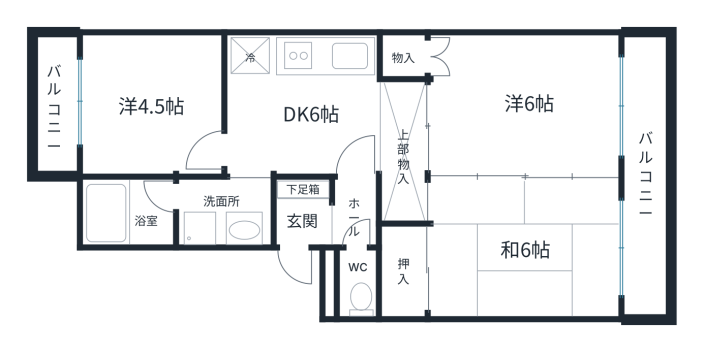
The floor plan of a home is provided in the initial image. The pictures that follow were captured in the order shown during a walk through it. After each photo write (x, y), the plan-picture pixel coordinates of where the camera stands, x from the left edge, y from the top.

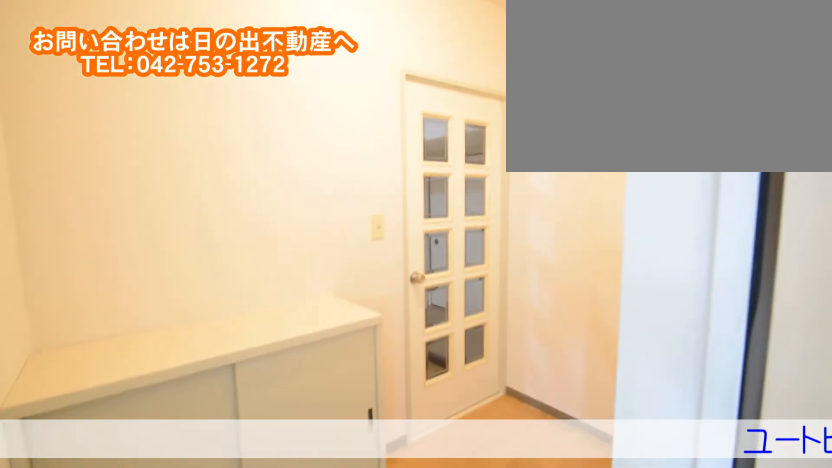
(332, 240)
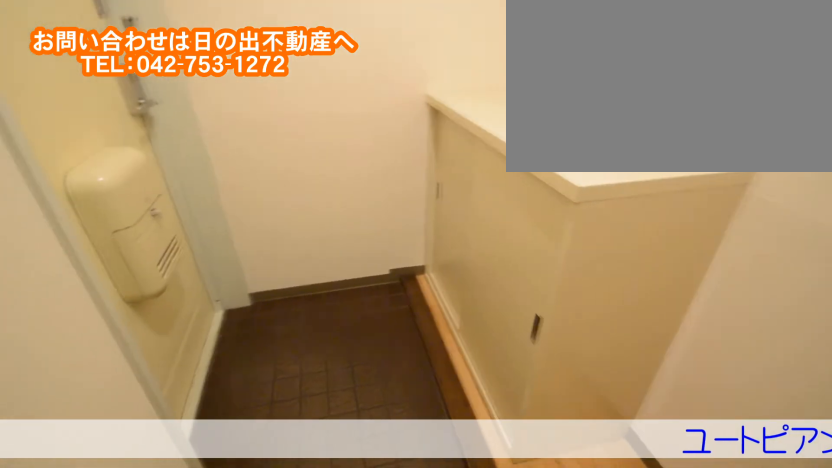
(332, 240)
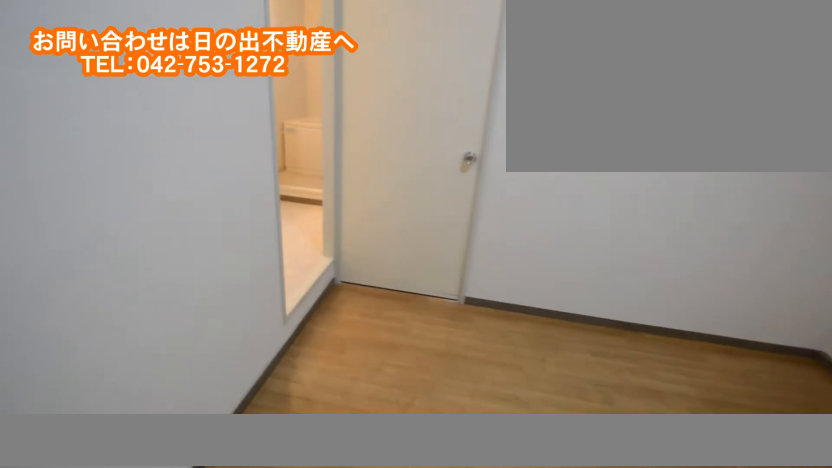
(322, 156)
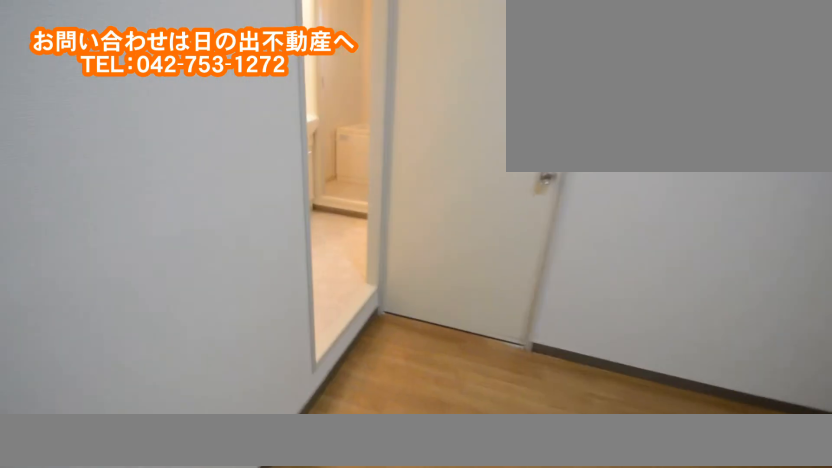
(324, 156)
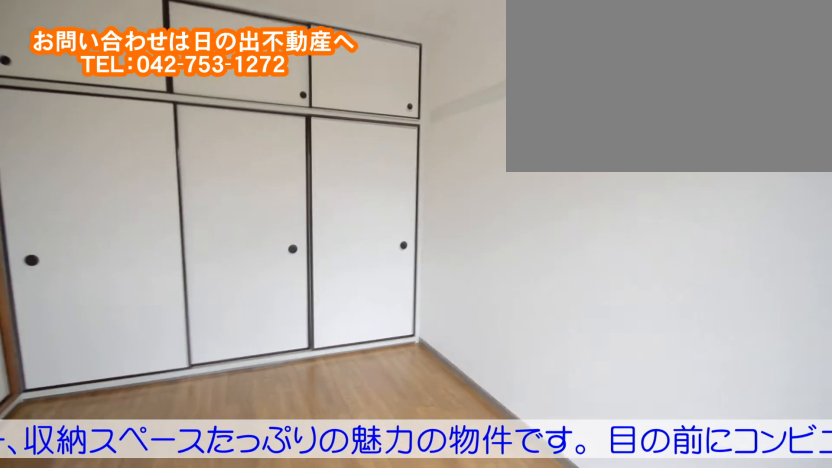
(584, 132)
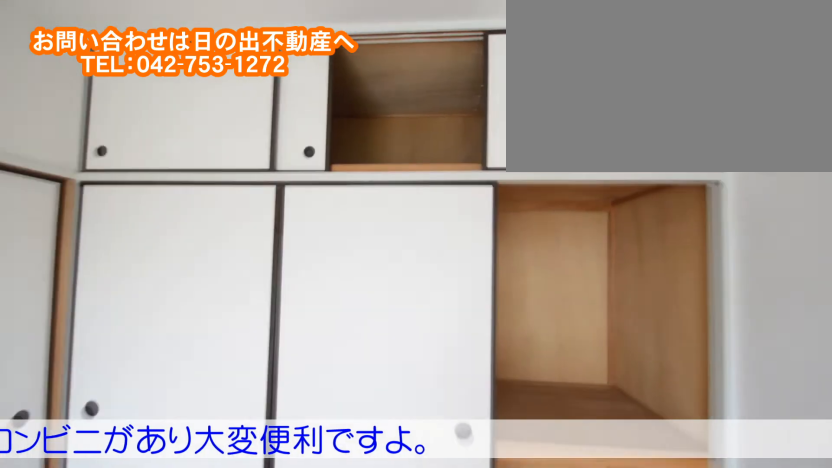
(584, 129)
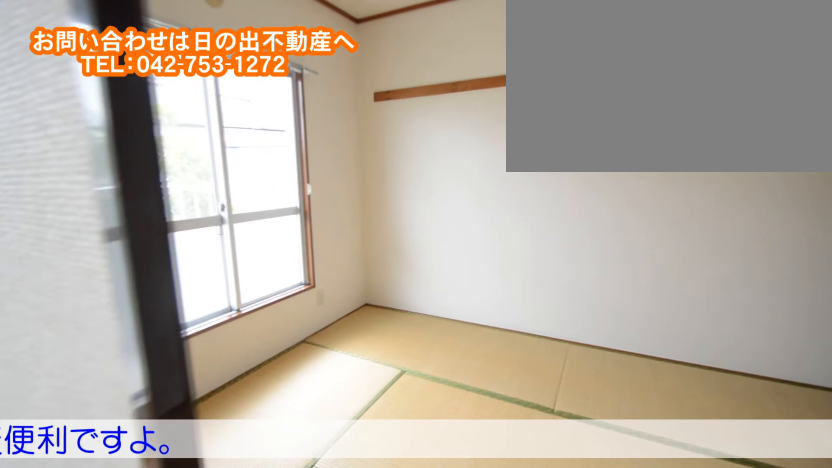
(584, 128)
